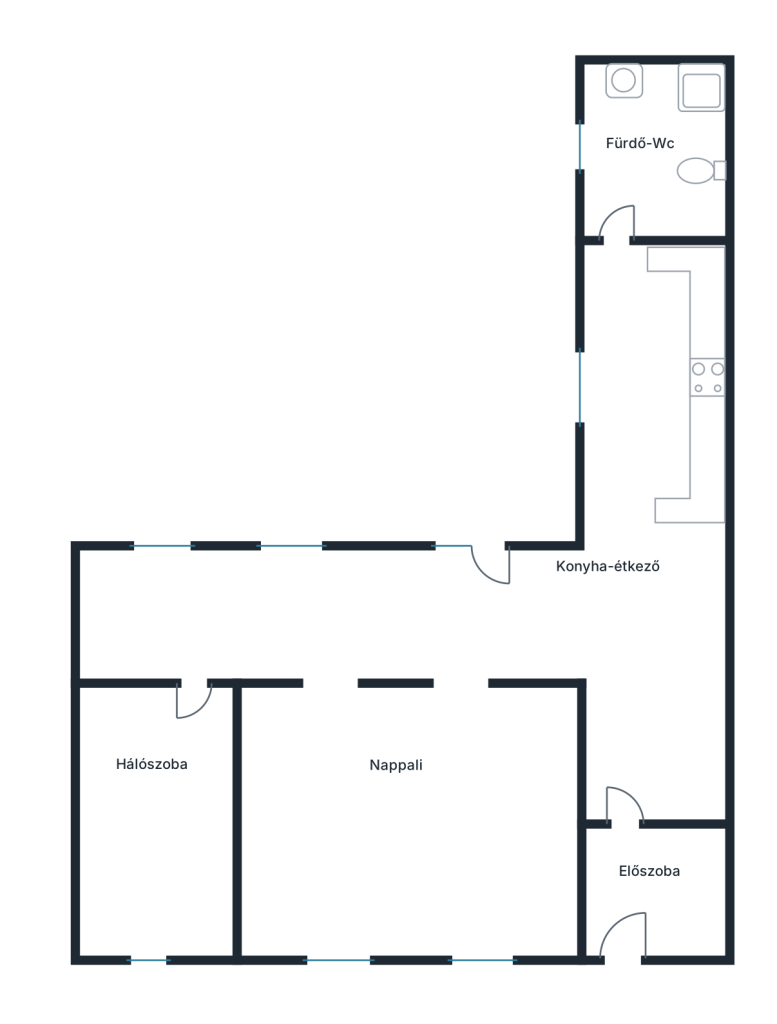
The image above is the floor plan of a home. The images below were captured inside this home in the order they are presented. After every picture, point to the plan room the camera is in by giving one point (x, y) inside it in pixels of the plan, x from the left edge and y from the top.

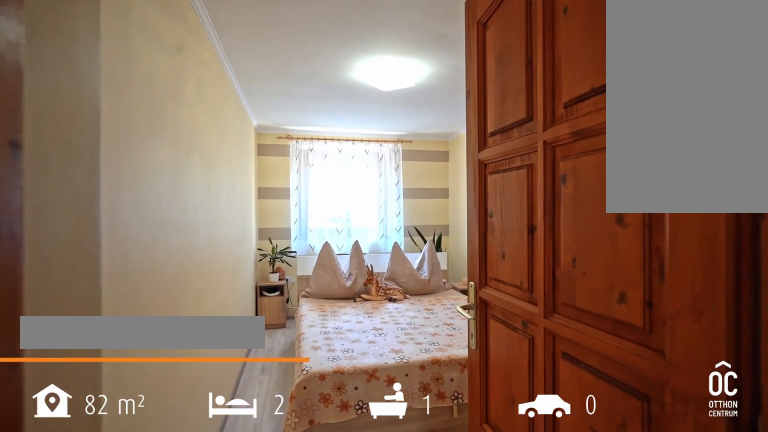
(158, 831)
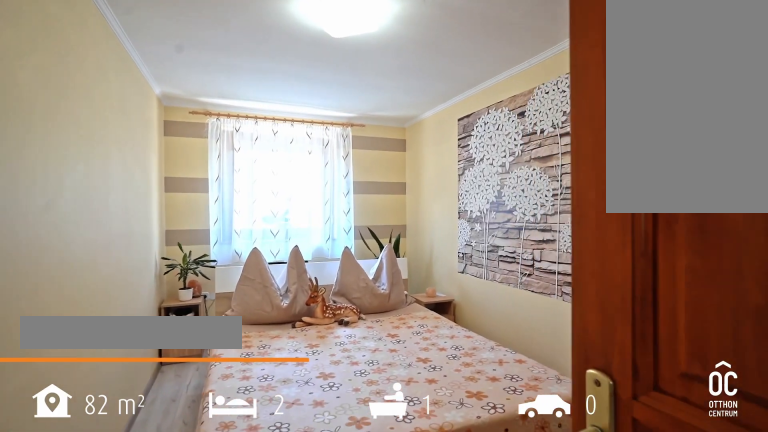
(158, 831)
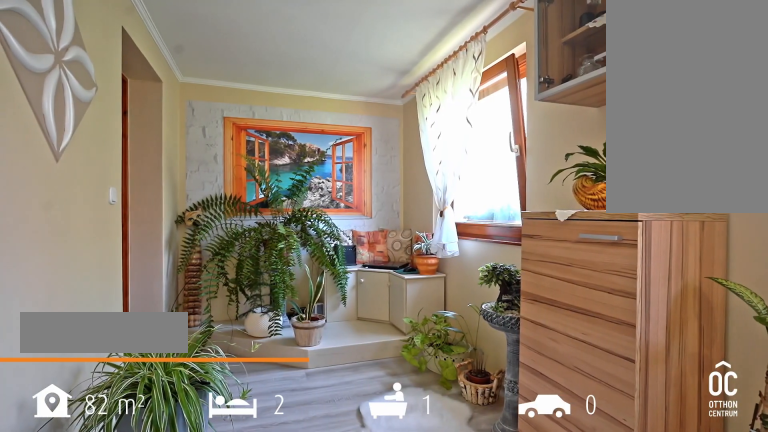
(331, 614)
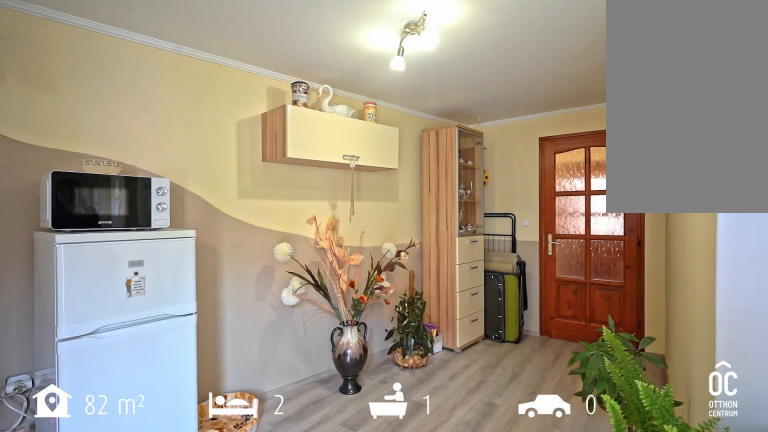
(652, 714)
